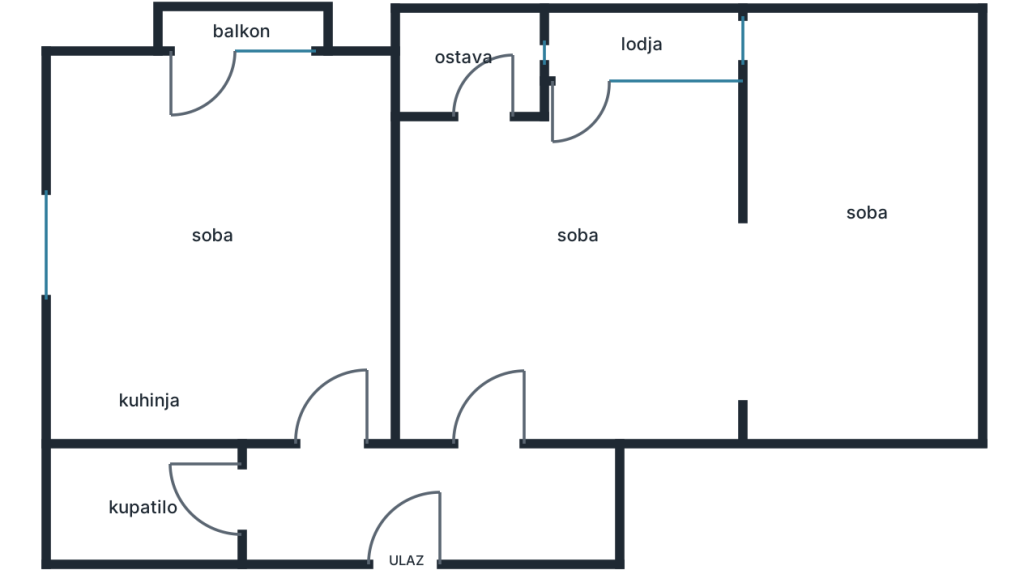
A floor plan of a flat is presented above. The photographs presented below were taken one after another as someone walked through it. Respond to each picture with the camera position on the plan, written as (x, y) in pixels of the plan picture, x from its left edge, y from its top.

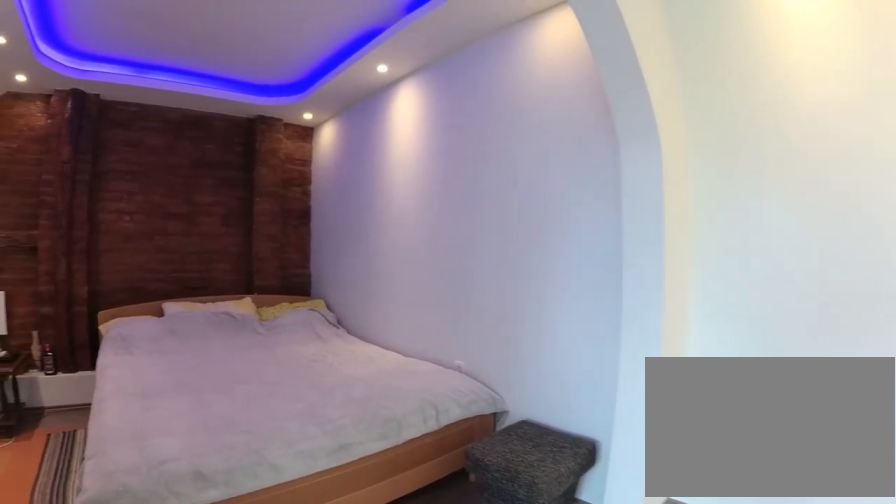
(639, 220)
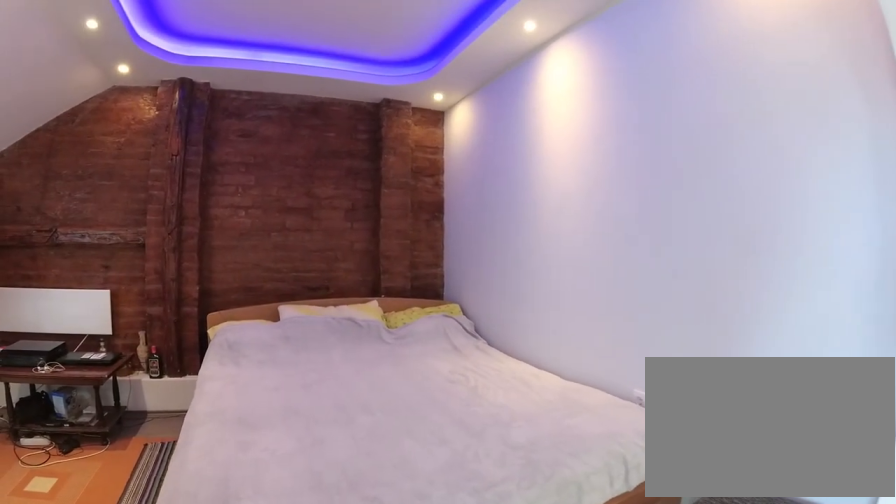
(662, 245)
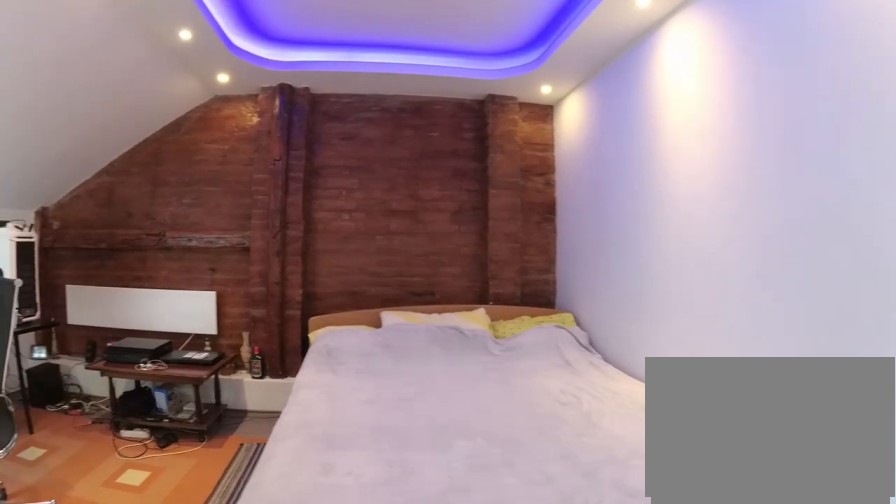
(679, 252)
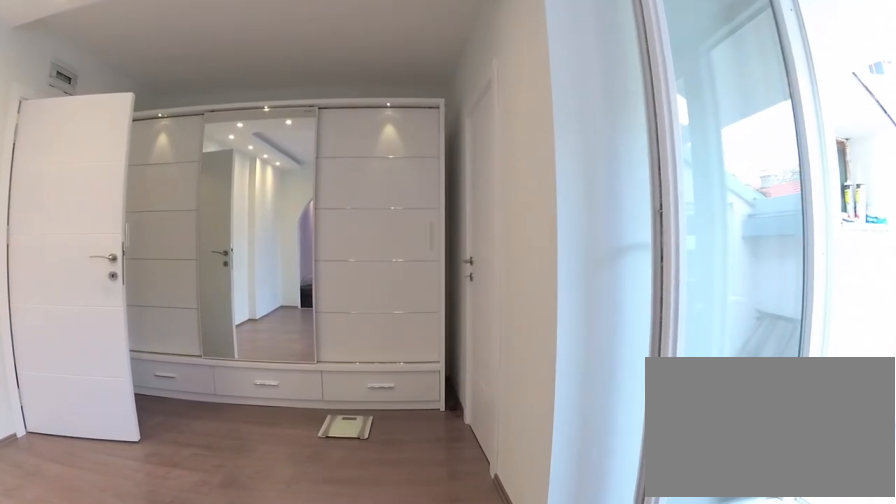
(657, 207)
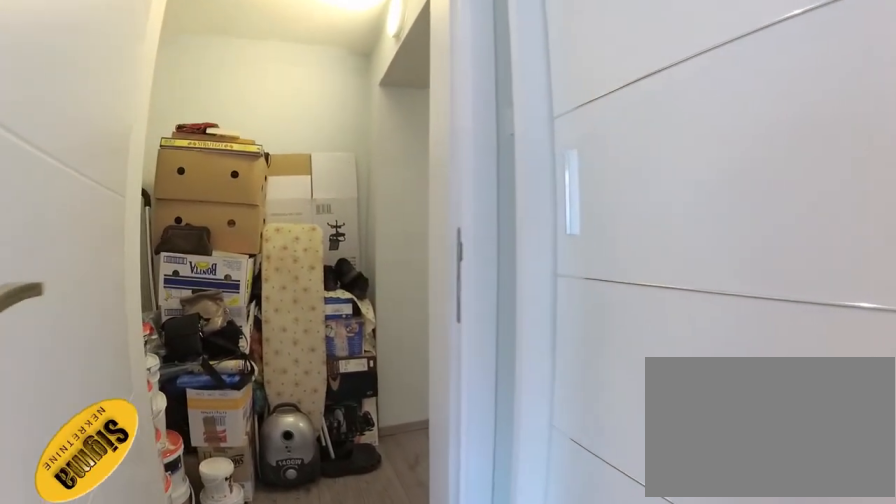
(518, 320)
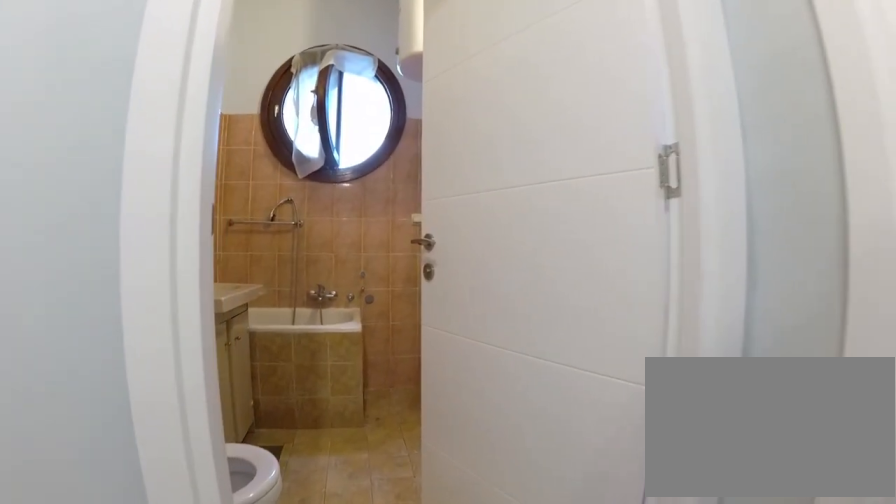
(317, 498)
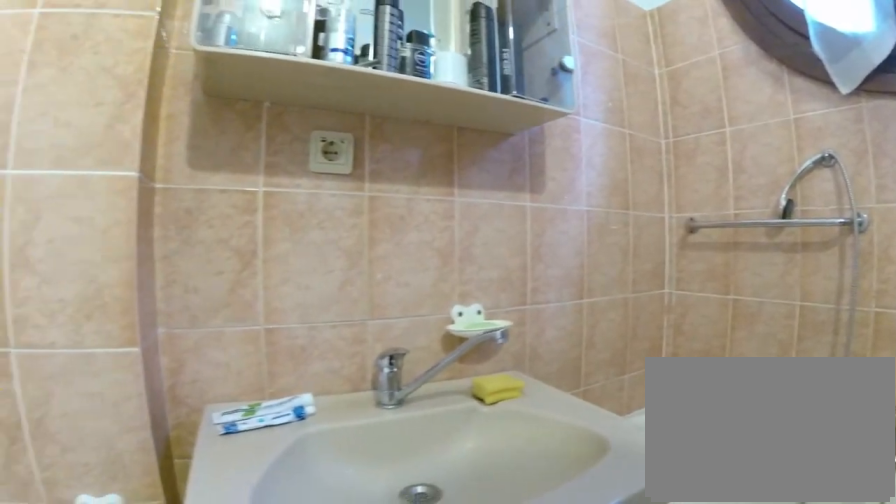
(110, 472)
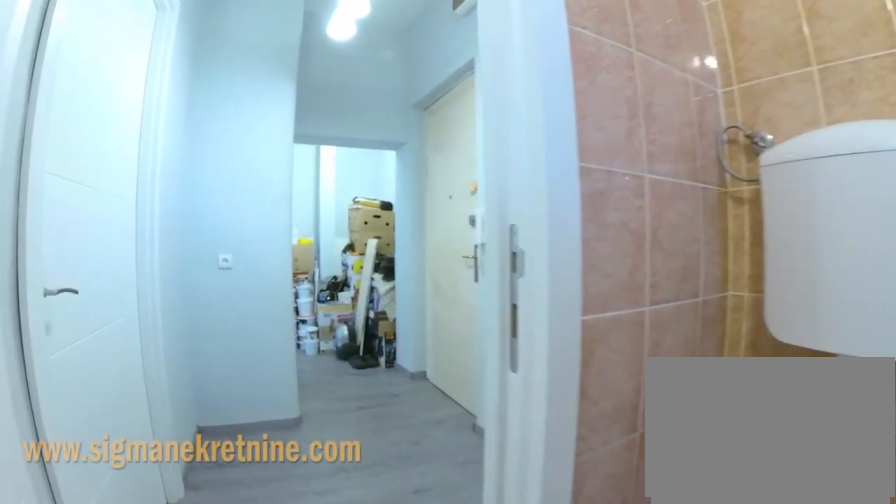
(126, 499)
